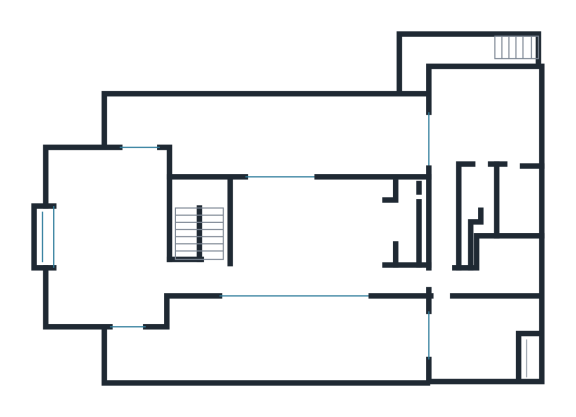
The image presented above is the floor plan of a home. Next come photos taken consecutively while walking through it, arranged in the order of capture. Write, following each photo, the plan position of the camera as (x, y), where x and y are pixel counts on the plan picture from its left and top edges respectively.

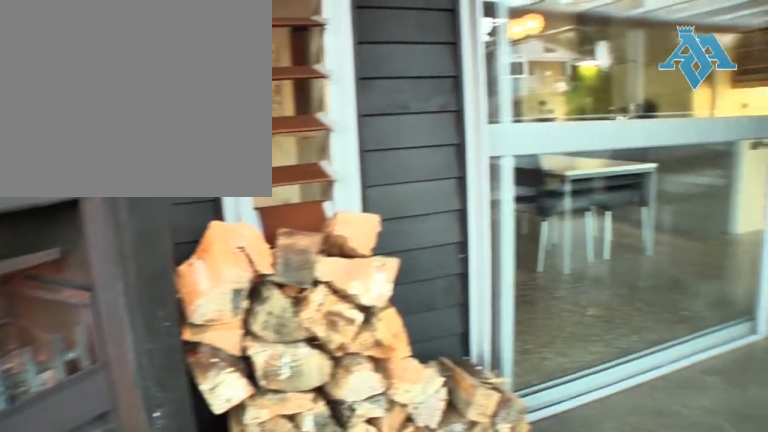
(256, 319)
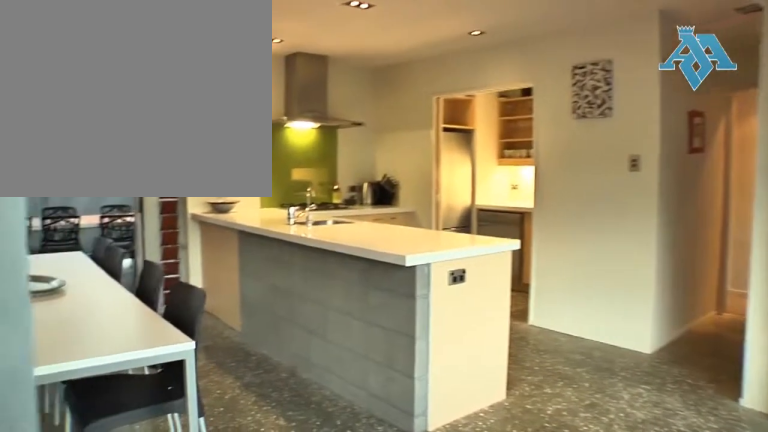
(296, 251)
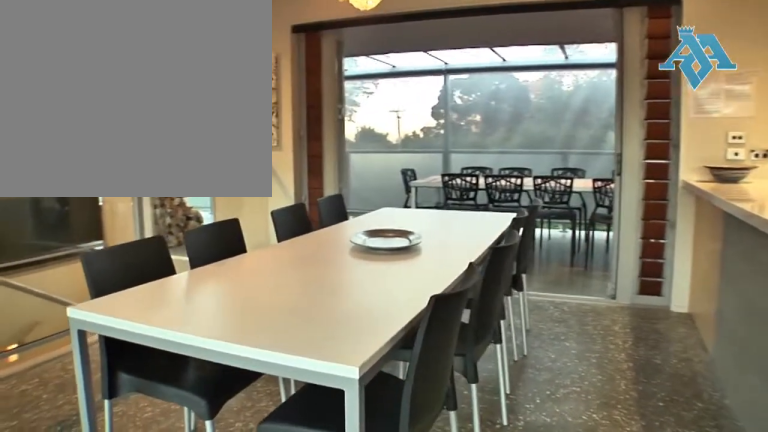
(297, 251)
